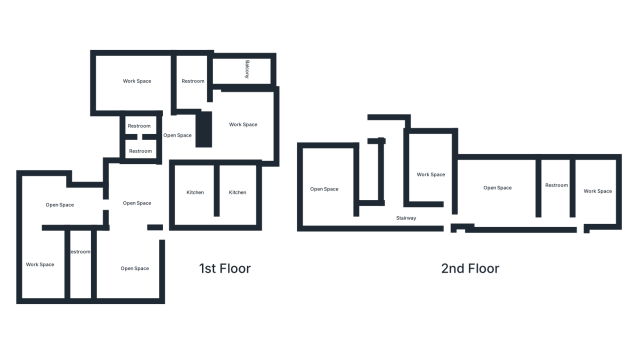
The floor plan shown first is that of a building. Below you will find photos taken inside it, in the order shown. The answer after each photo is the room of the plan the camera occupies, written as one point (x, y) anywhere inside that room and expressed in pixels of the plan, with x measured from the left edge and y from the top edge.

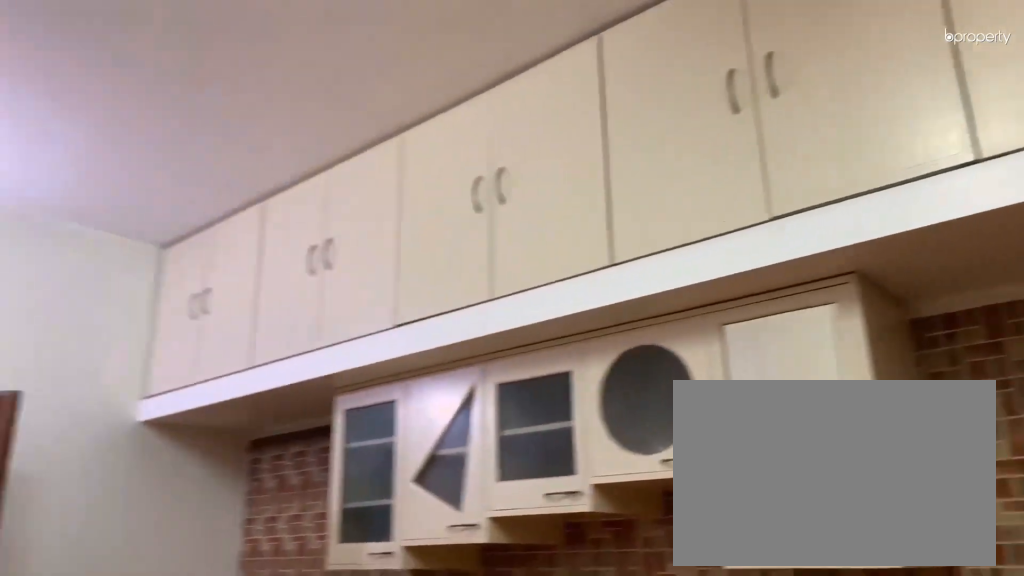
(193, 199)
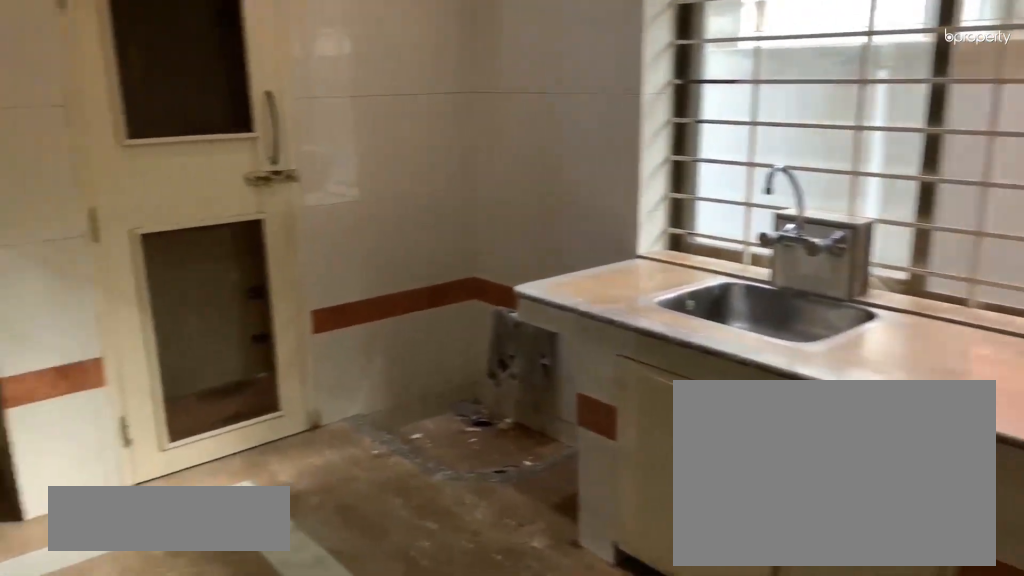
(239, 199)
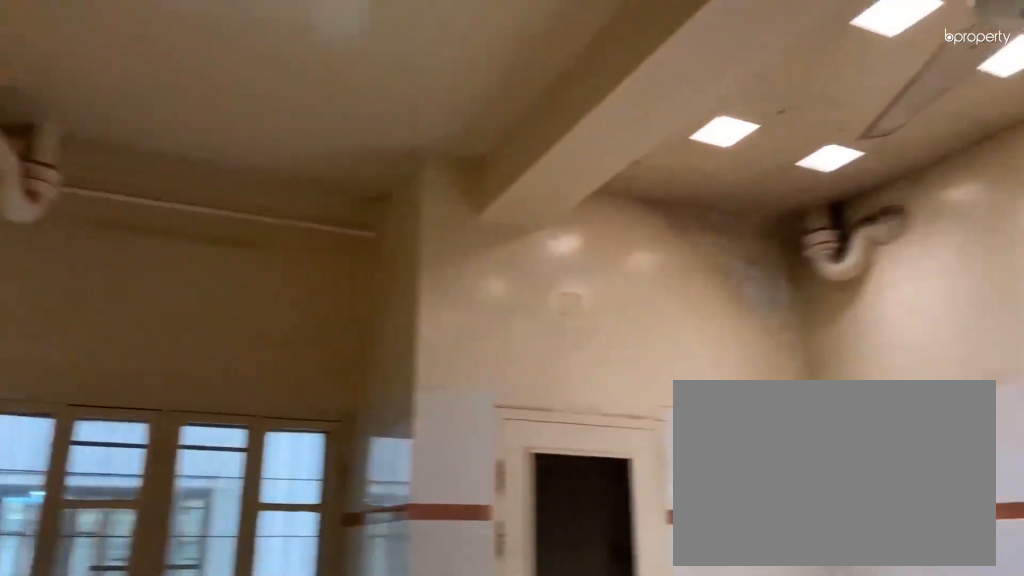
(239, 199)
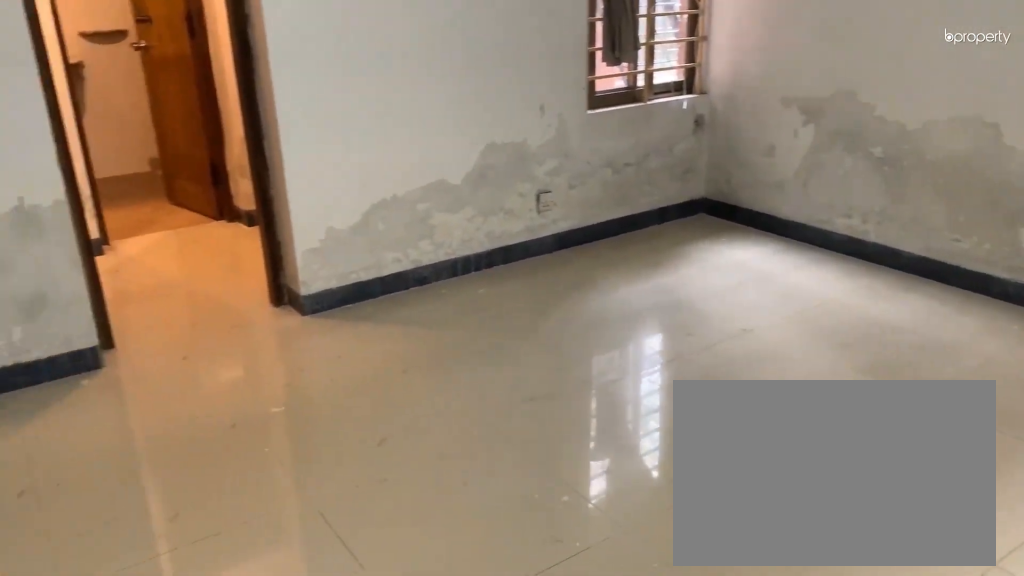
(137, 89)
